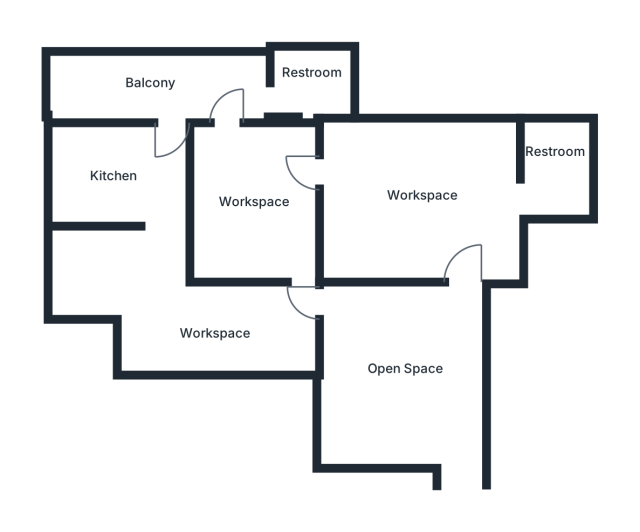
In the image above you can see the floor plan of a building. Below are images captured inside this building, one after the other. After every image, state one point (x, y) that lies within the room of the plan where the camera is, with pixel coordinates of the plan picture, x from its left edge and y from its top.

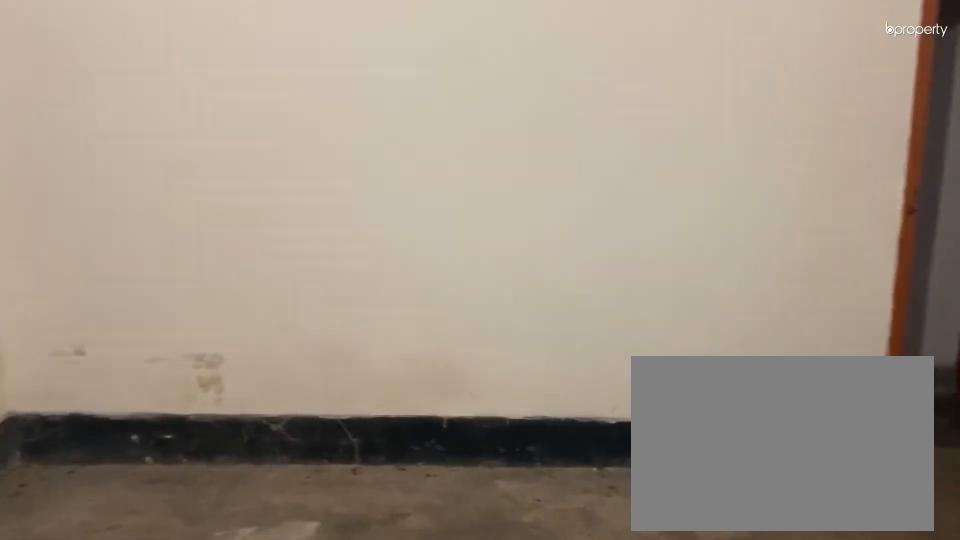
(400, 364)
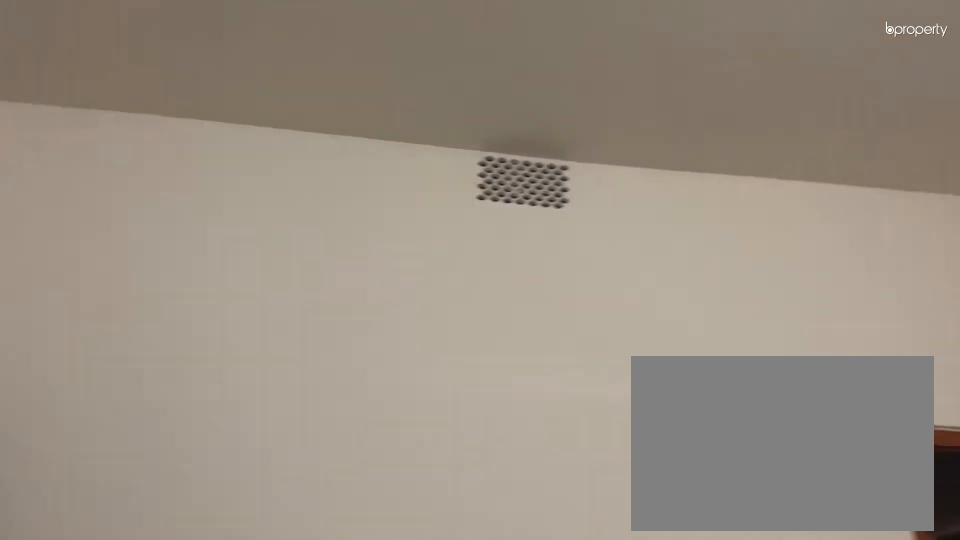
(400, 364)
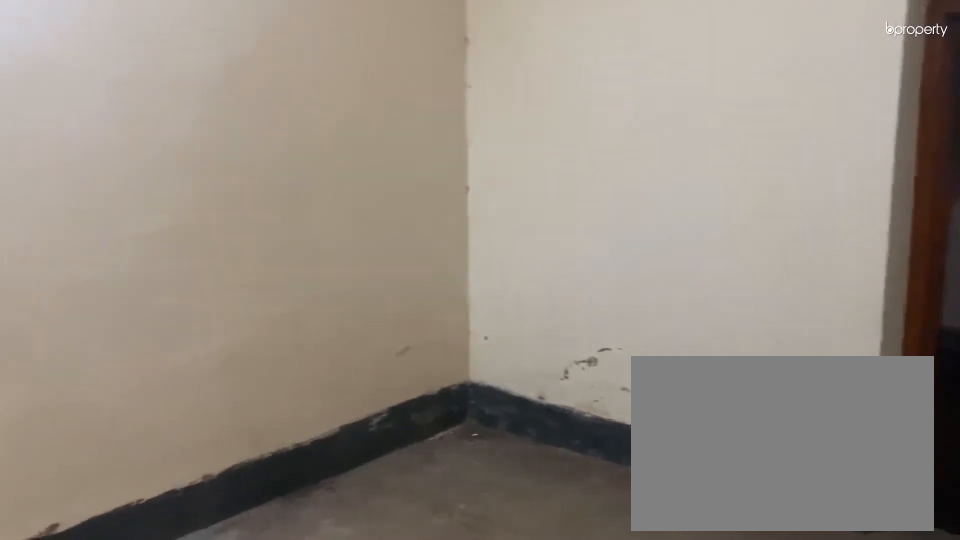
(416, 191)
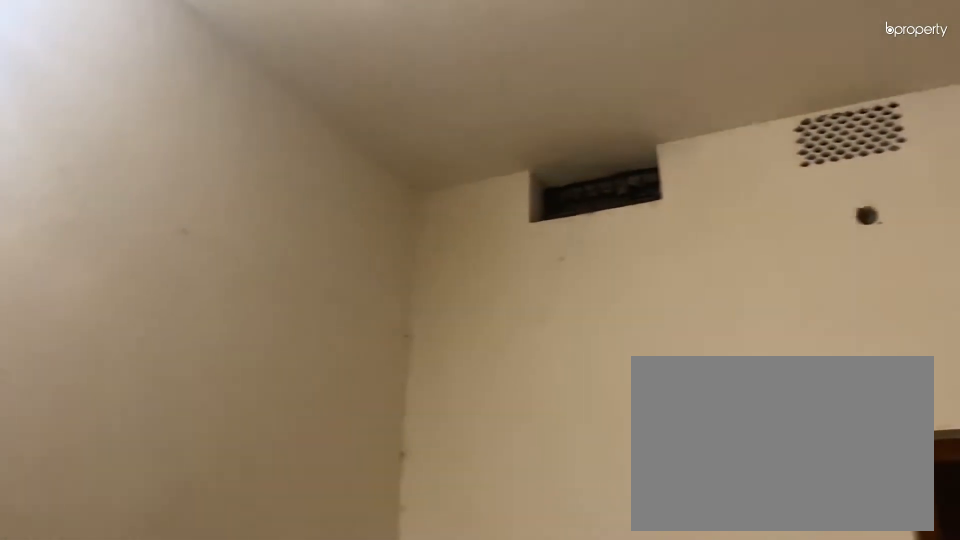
(416, 191)
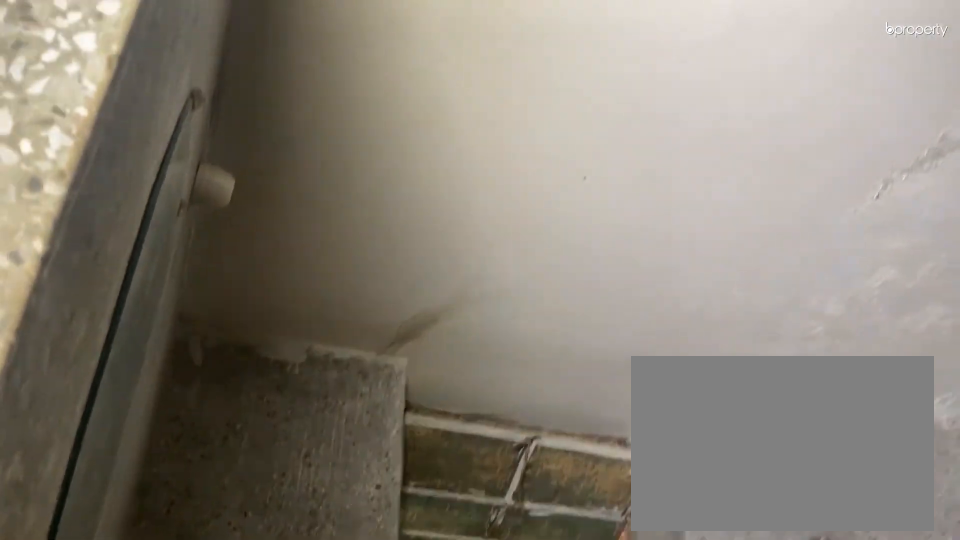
(553, 165)
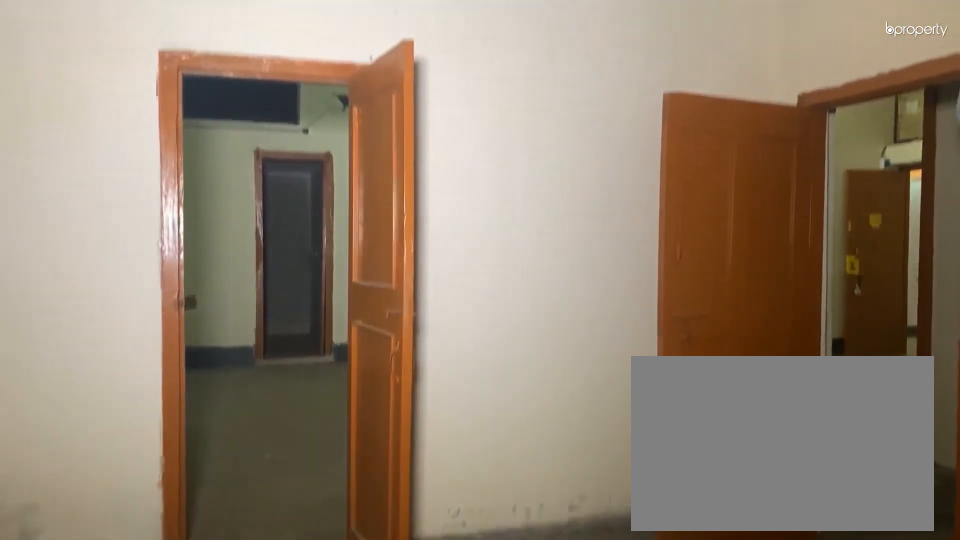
(248, 198)
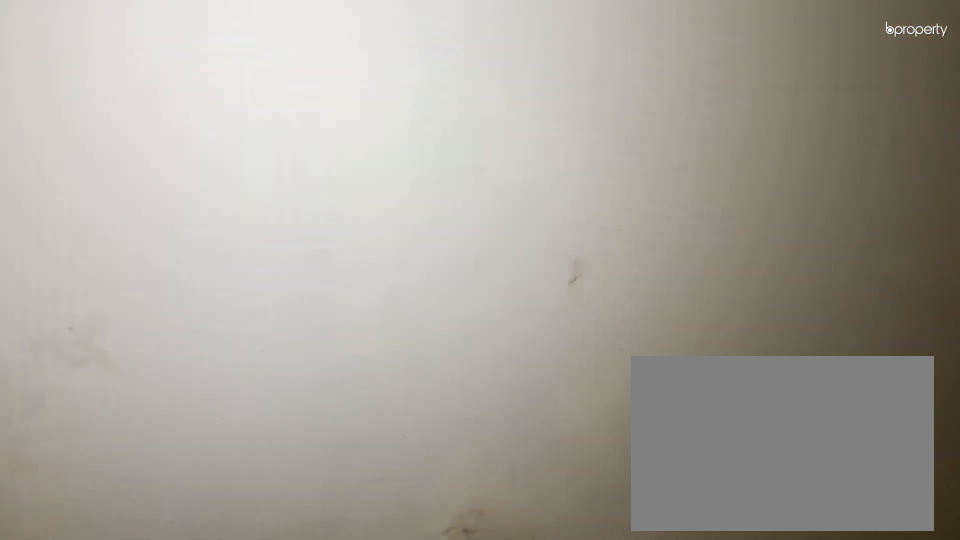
(254, 335)
